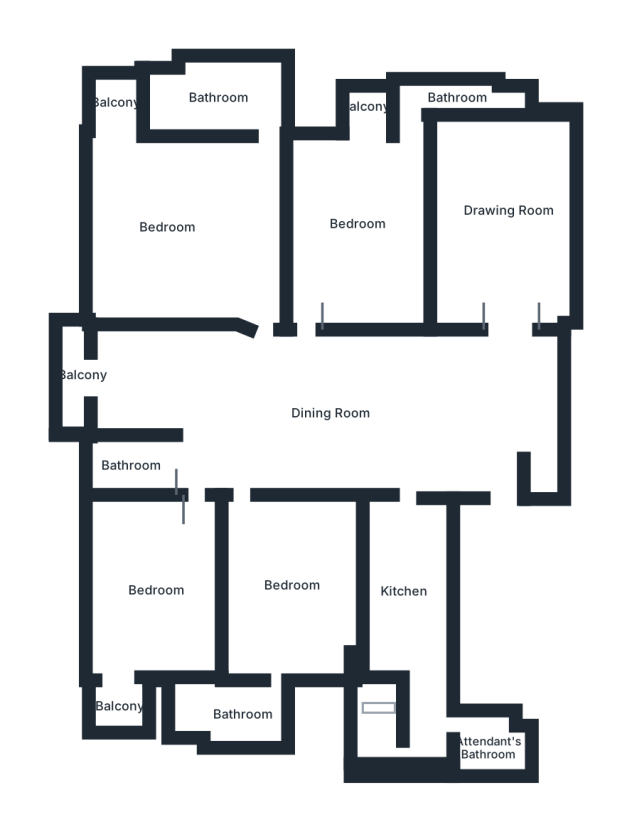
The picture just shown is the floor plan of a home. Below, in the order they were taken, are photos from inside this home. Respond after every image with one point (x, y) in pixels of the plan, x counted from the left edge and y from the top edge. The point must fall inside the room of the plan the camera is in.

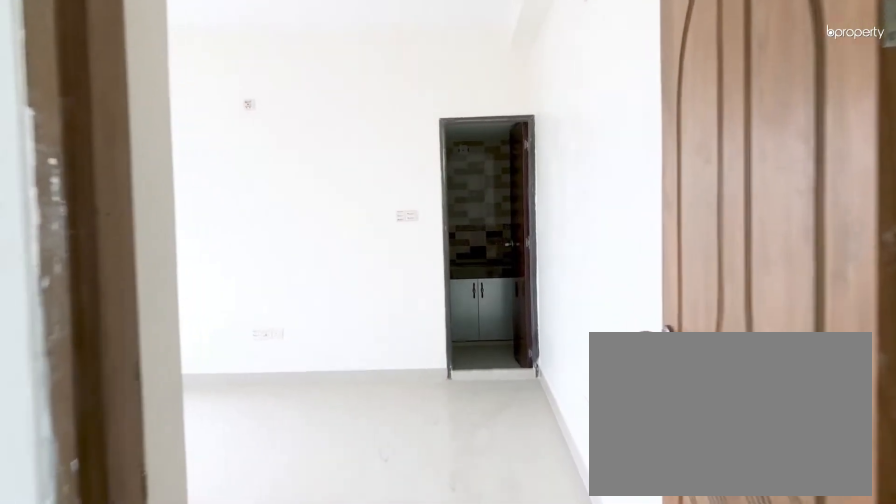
(250, 313)
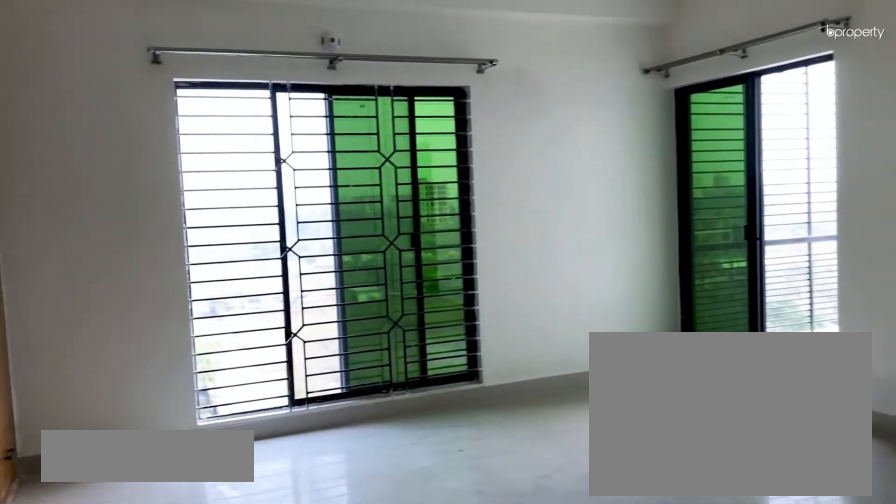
(162, 233)
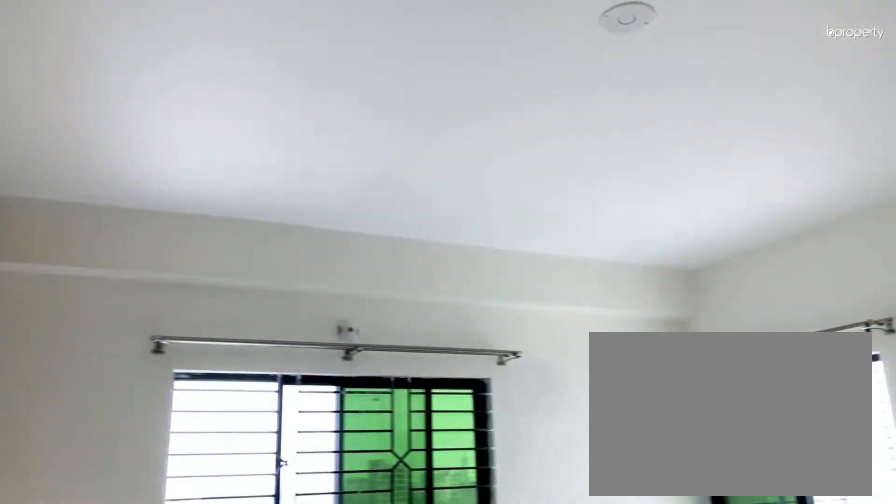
(162, 233)
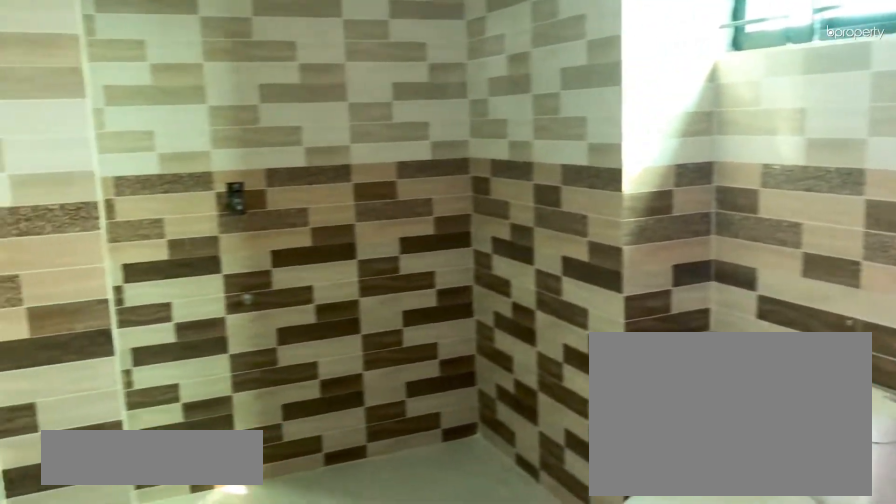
(216, 99)
